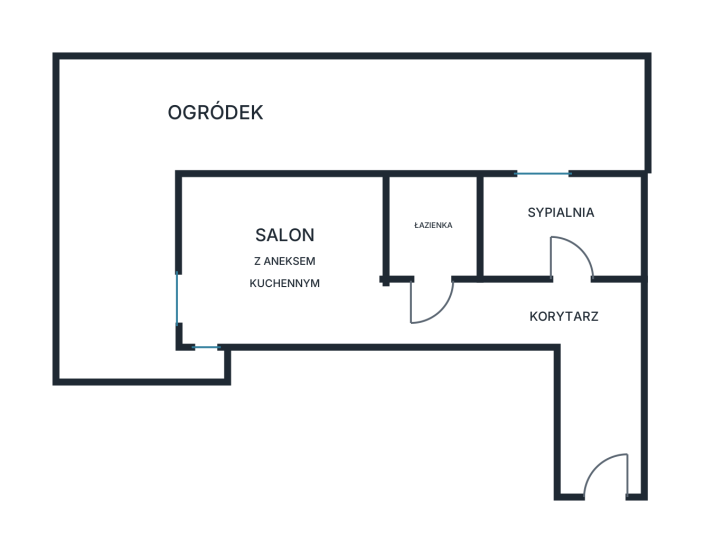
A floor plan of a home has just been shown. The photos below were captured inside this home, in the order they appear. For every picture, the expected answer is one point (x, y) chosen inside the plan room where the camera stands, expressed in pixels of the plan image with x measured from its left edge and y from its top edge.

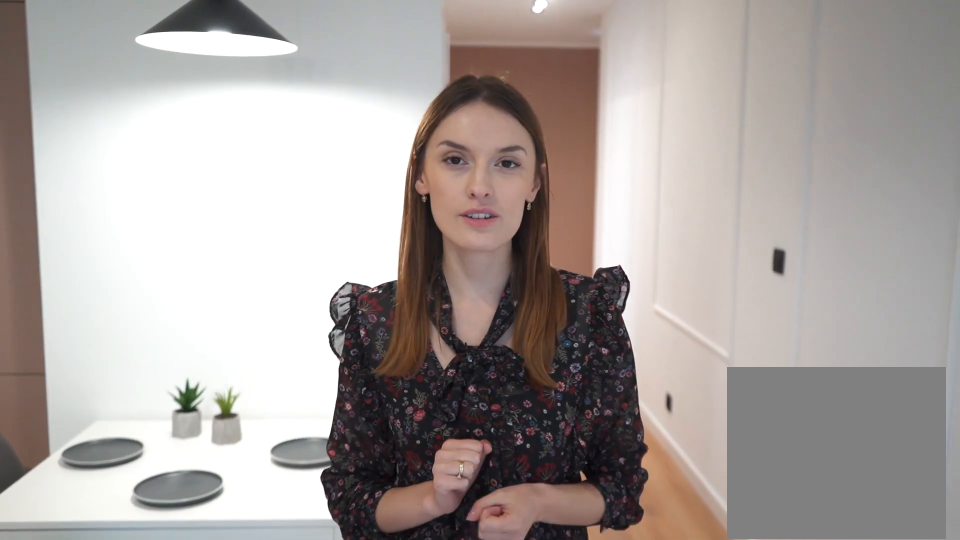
(281, 260)
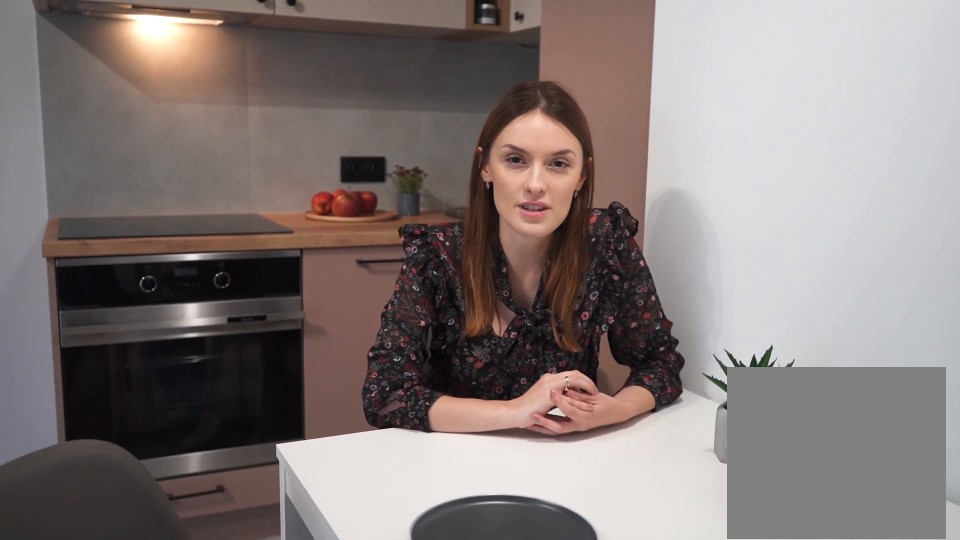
(281, 260)
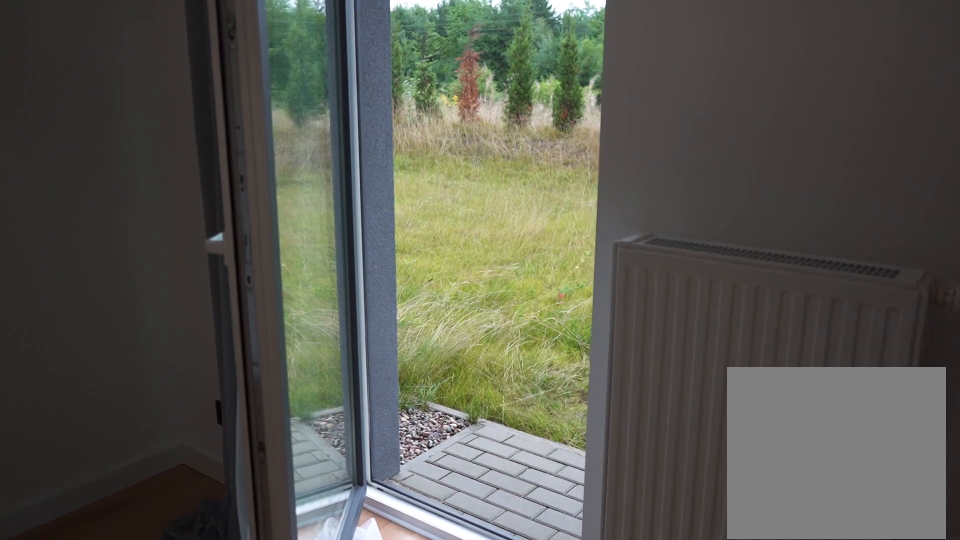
(559, 223)
